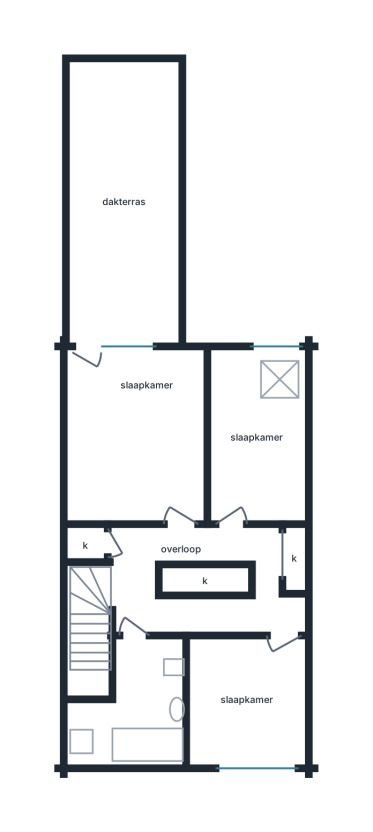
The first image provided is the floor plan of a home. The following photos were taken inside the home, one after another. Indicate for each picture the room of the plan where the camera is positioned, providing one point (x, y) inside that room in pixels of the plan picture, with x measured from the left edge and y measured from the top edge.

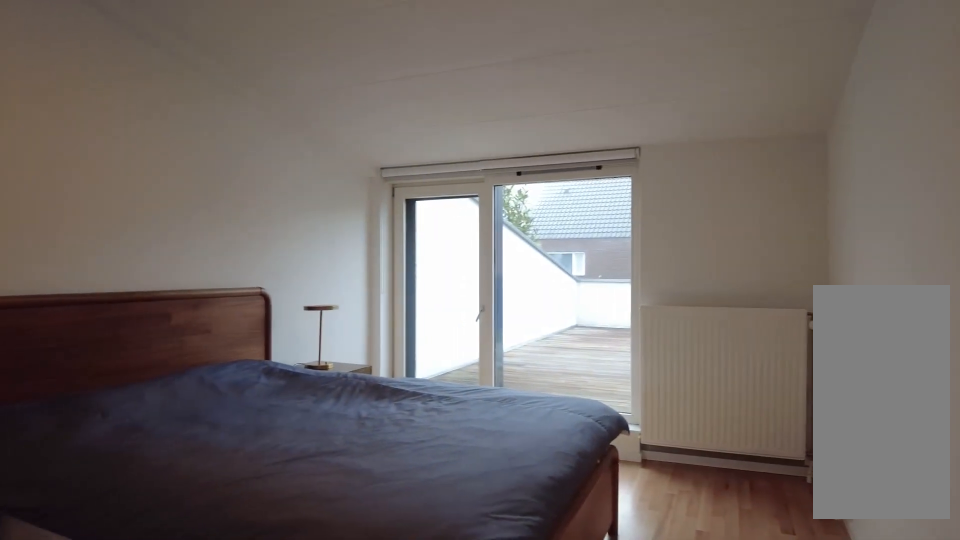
(118, 428)
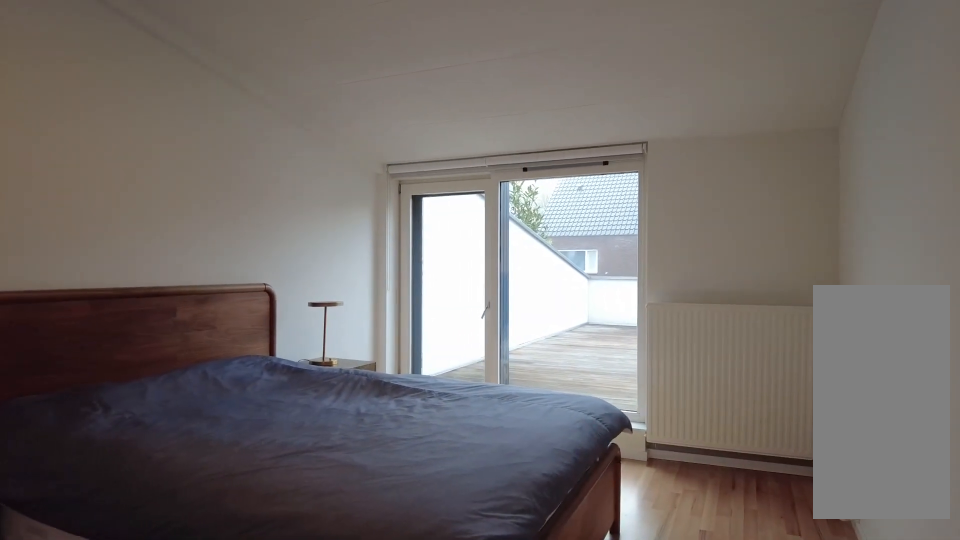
(118, 428)
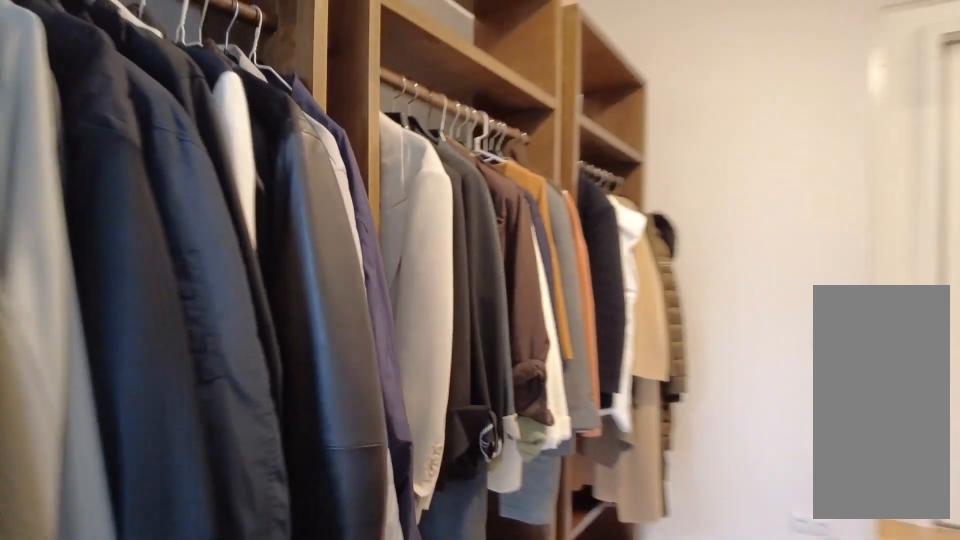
(257, 437)
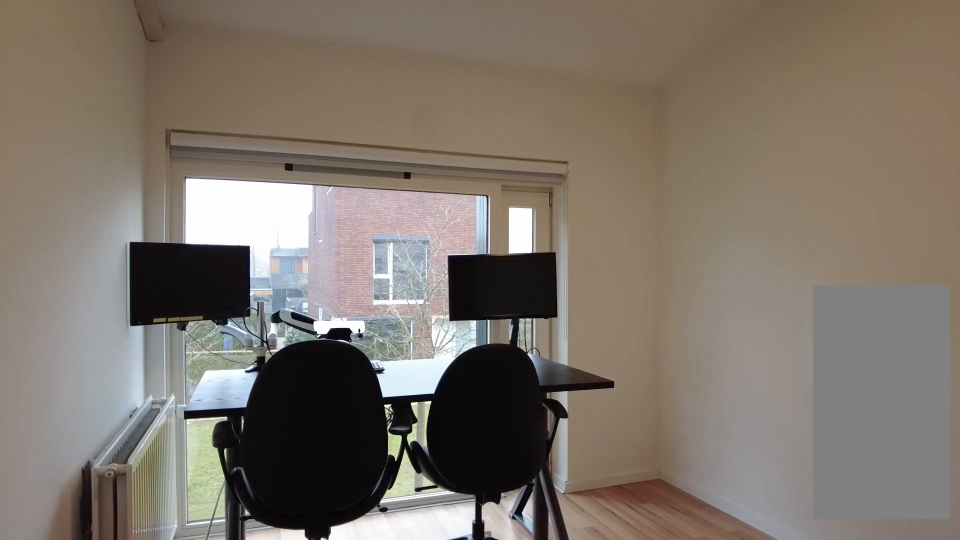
(244, 707)
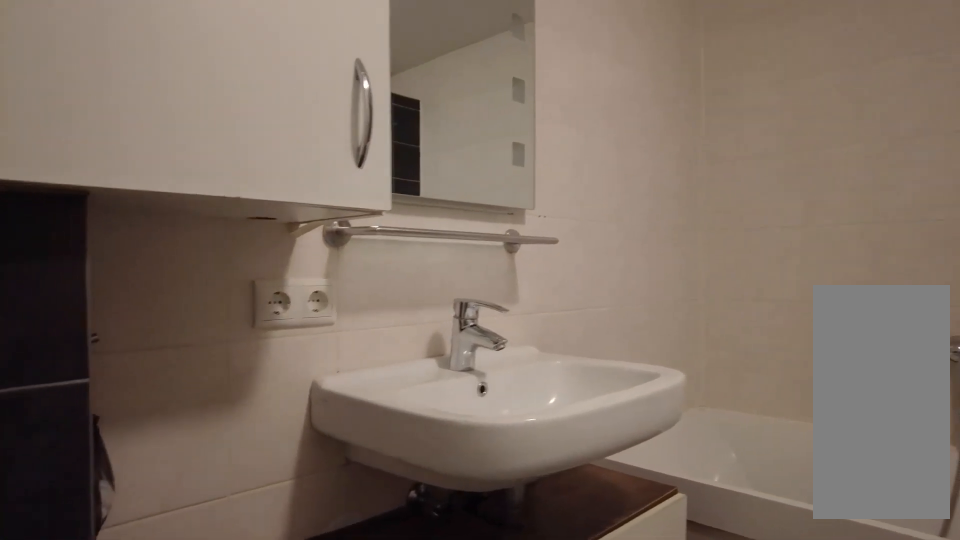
(135, 701)
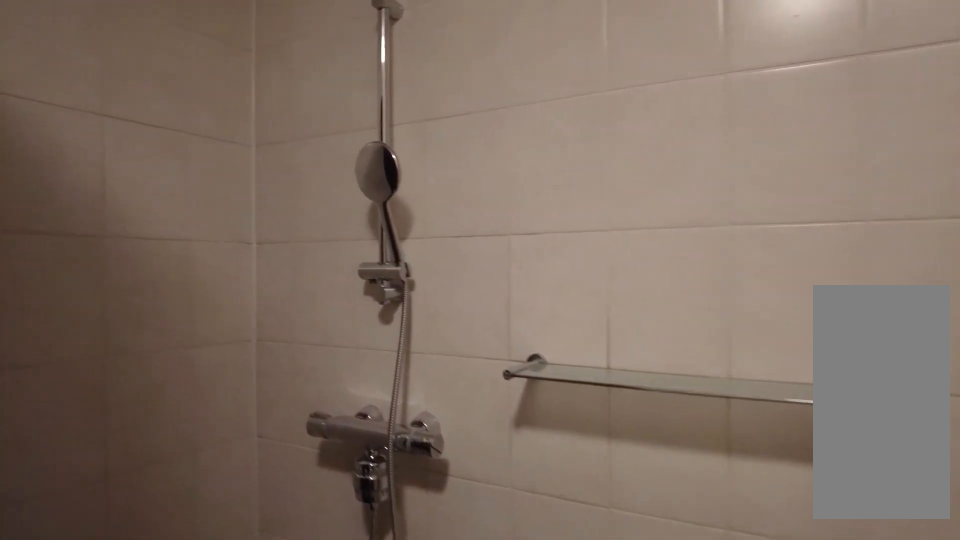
(135, 701)
